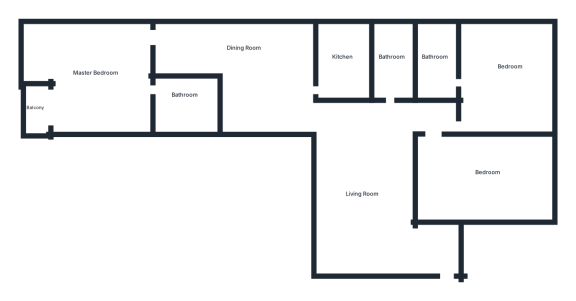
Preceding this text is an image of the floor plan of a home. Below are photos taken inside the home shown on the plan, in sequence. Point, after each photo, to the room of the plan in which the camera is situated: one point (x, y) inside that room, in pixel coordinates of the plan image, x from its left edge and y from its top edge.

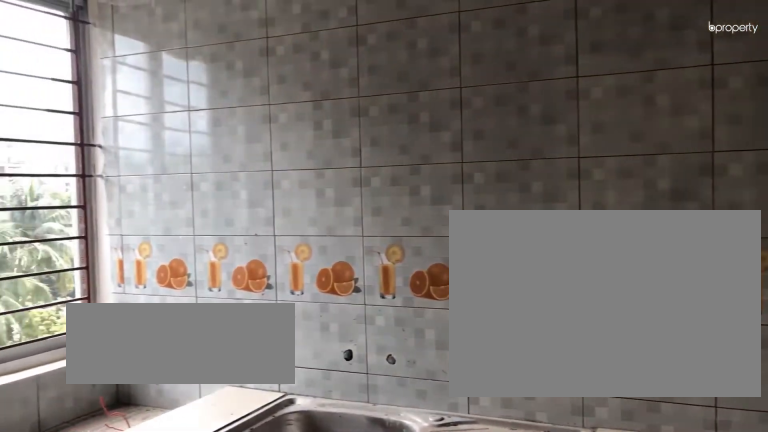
(342, 64)
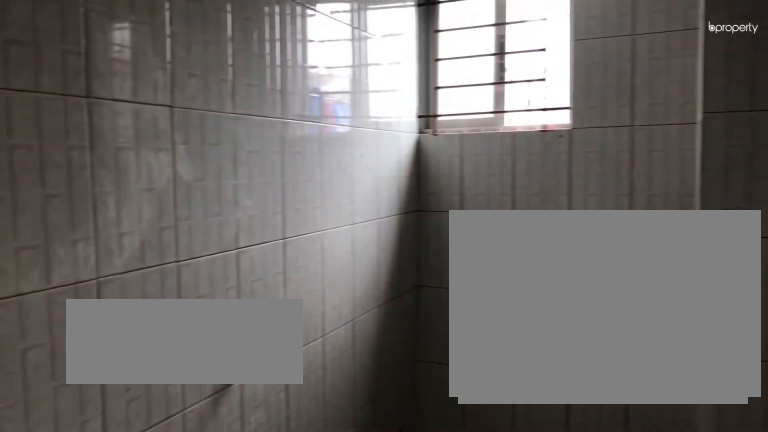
(398, 61)
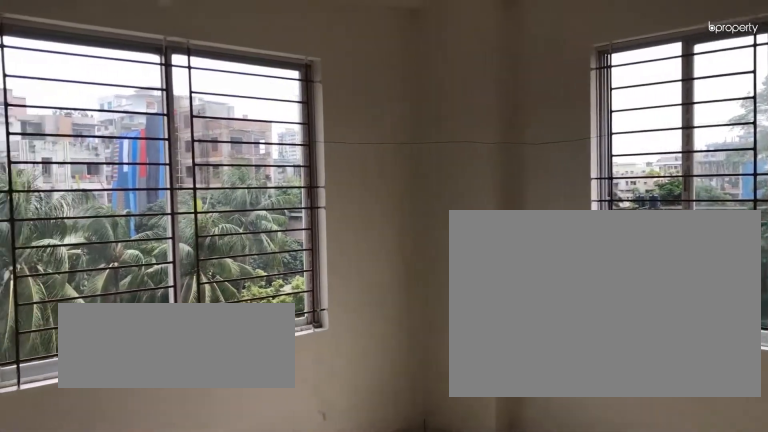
(512, 68)
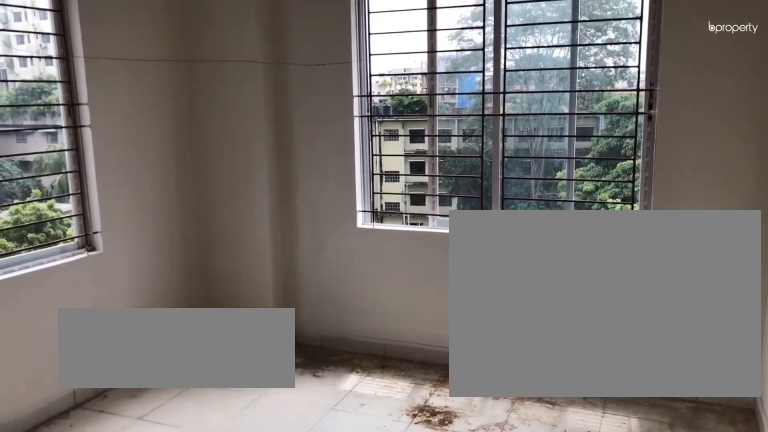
(512, 68)
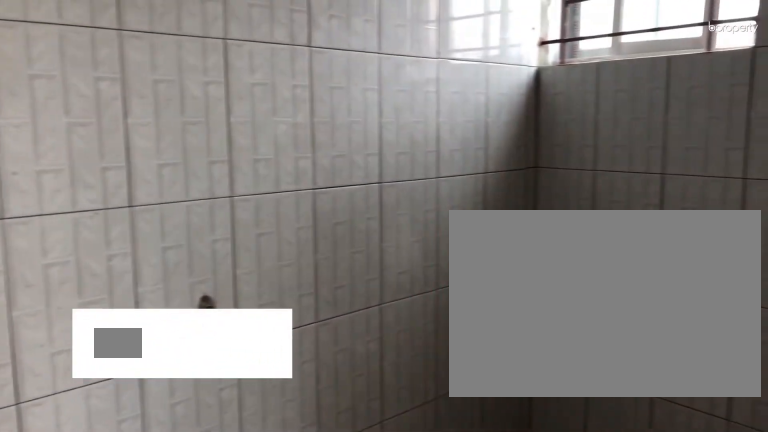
(432, 60)
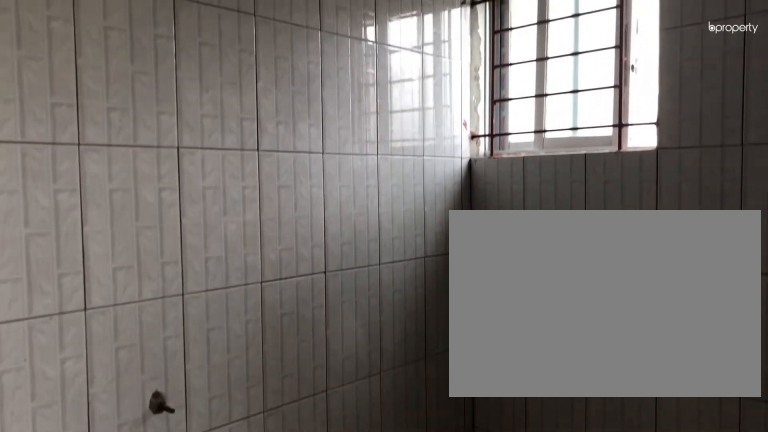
(432, 60)
